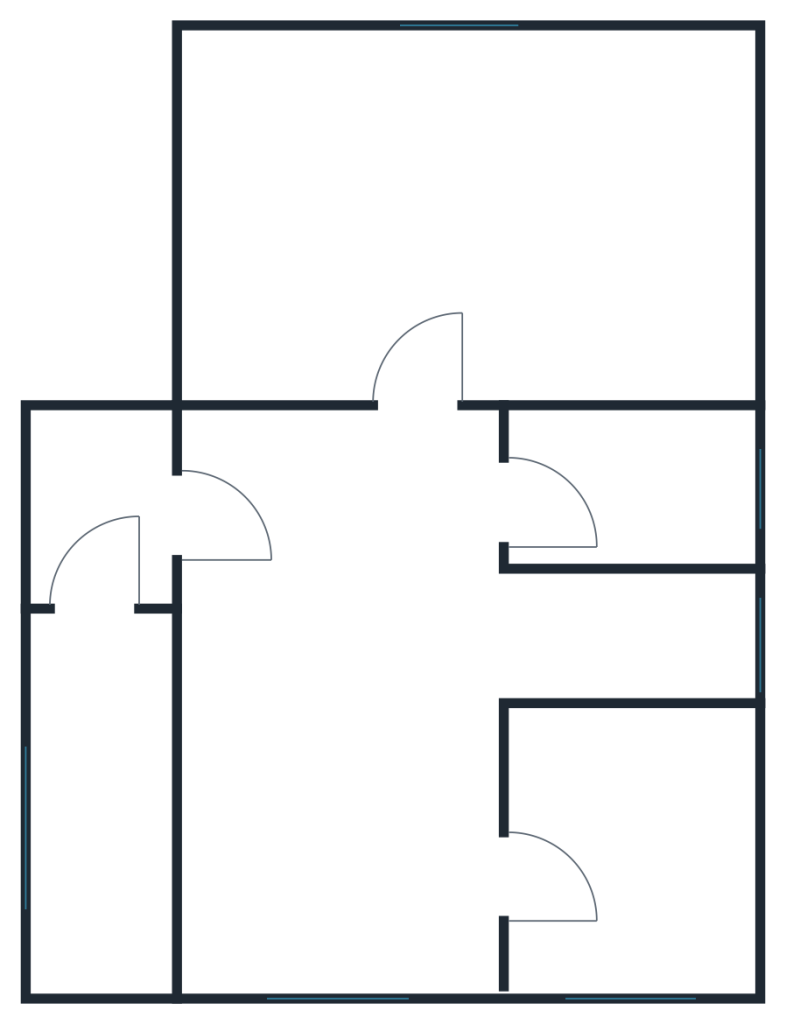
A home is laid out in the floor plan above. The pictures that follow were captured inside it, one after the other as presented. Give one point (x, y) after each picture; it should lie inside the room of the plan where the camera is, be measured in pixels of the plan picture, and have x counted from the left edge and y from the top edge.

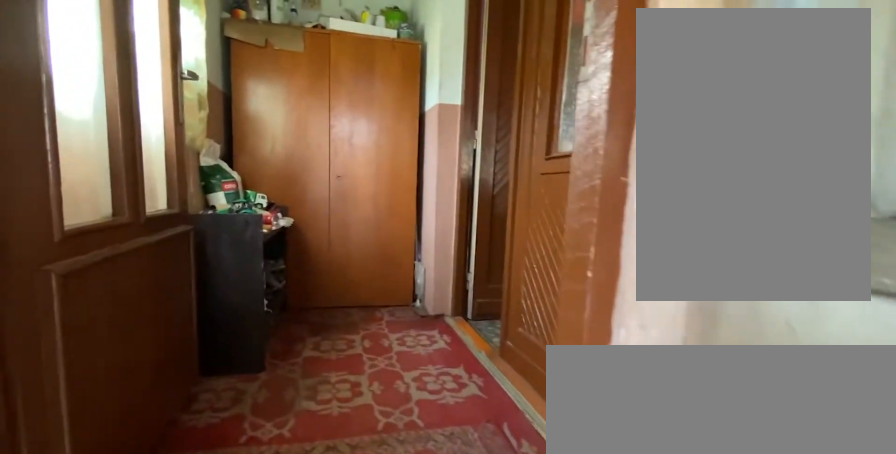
(108, 516)
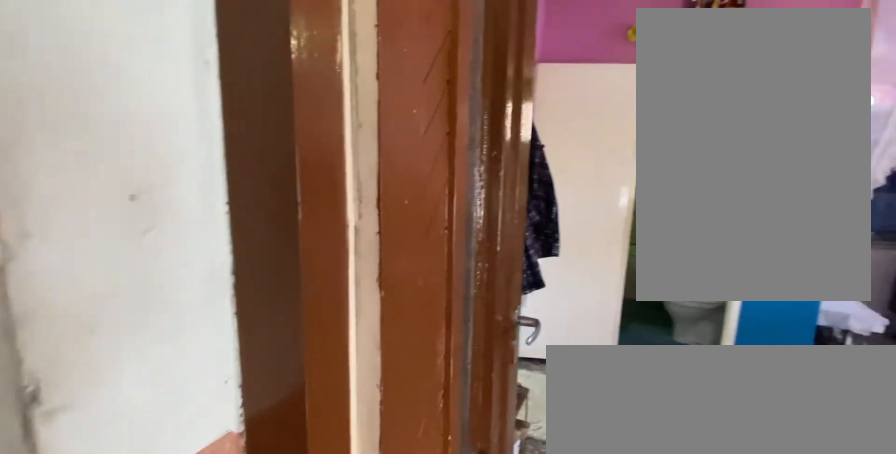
(108, 516)
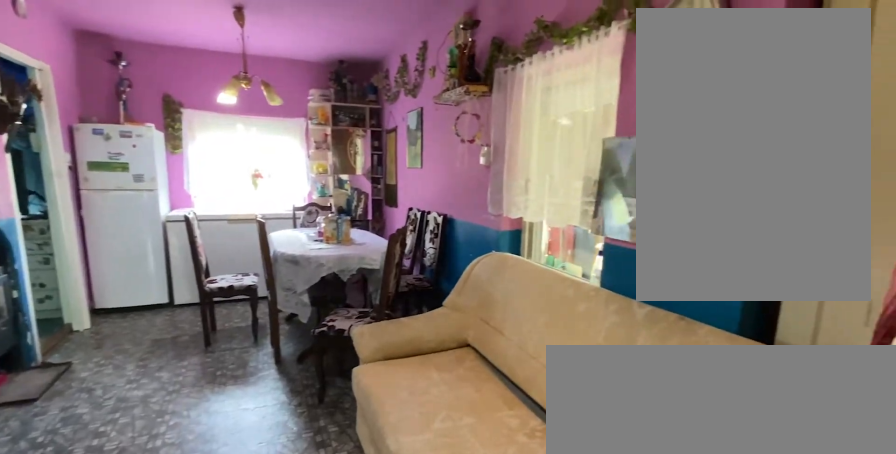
(349, 732)
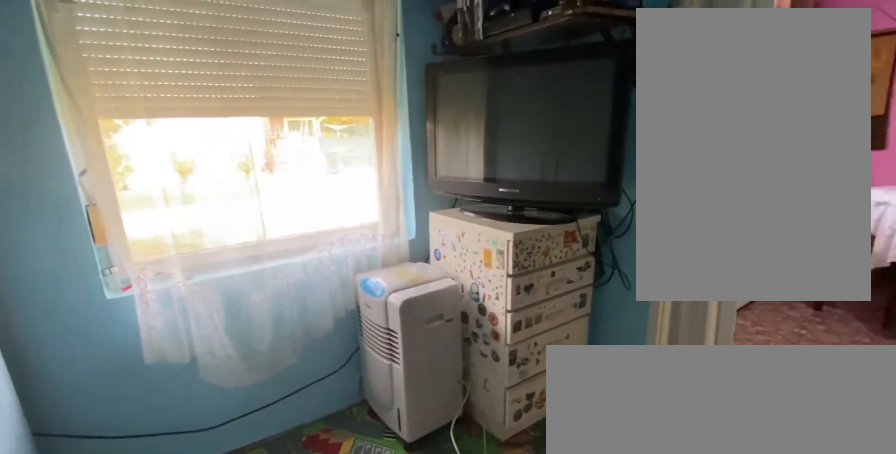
(628, 858)
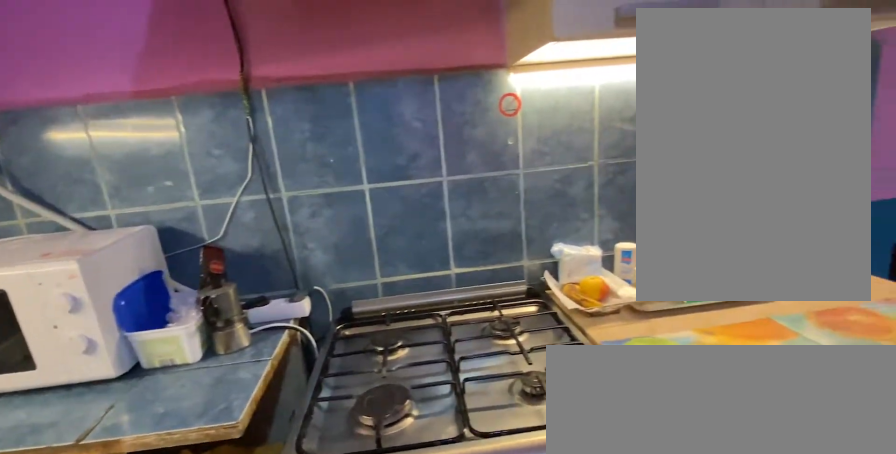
(628, 639)
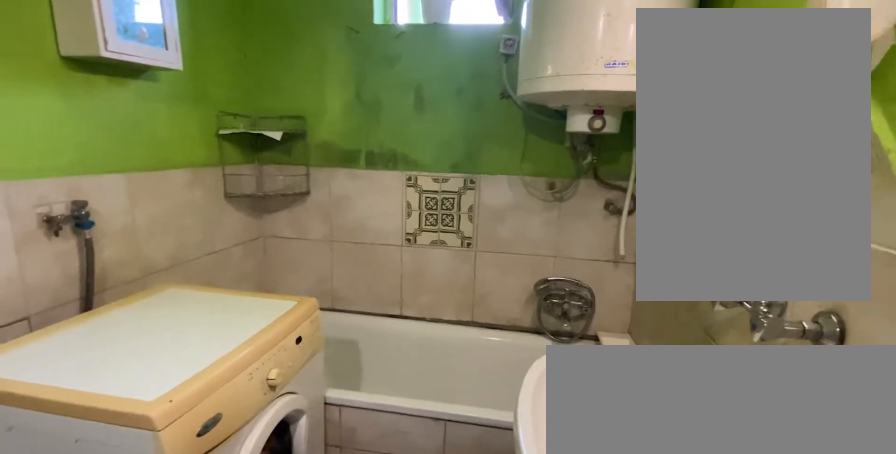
(628, 488)
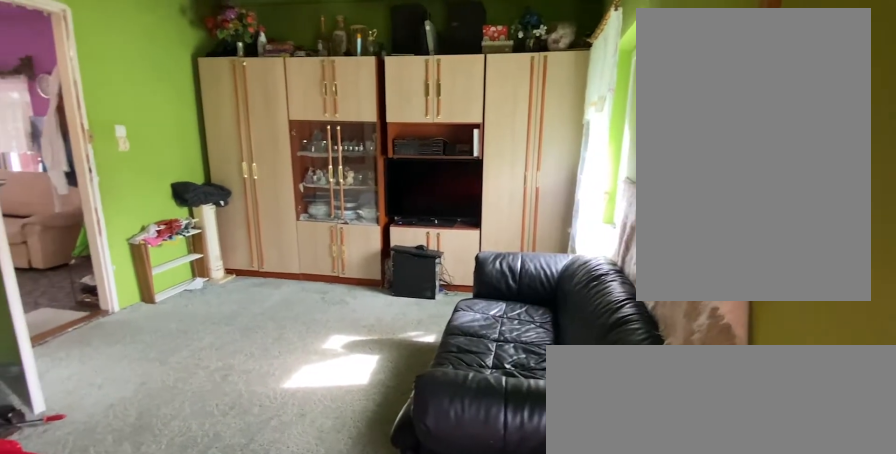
(467, 208)
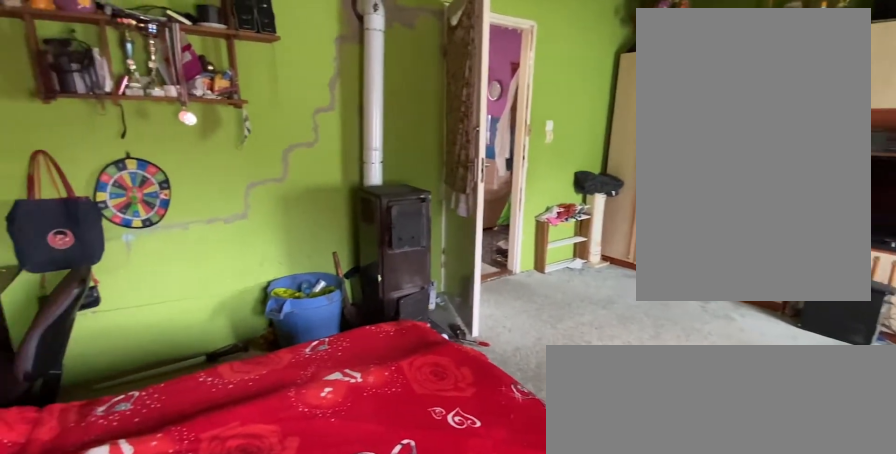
(467, 208)
